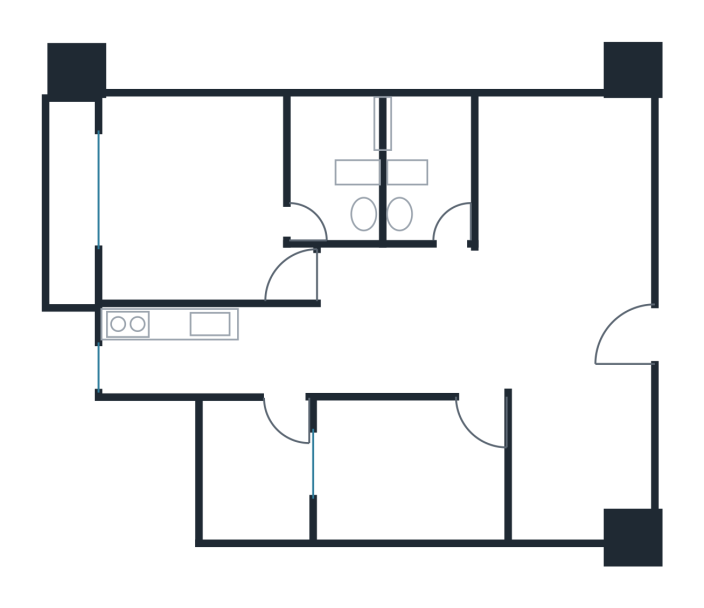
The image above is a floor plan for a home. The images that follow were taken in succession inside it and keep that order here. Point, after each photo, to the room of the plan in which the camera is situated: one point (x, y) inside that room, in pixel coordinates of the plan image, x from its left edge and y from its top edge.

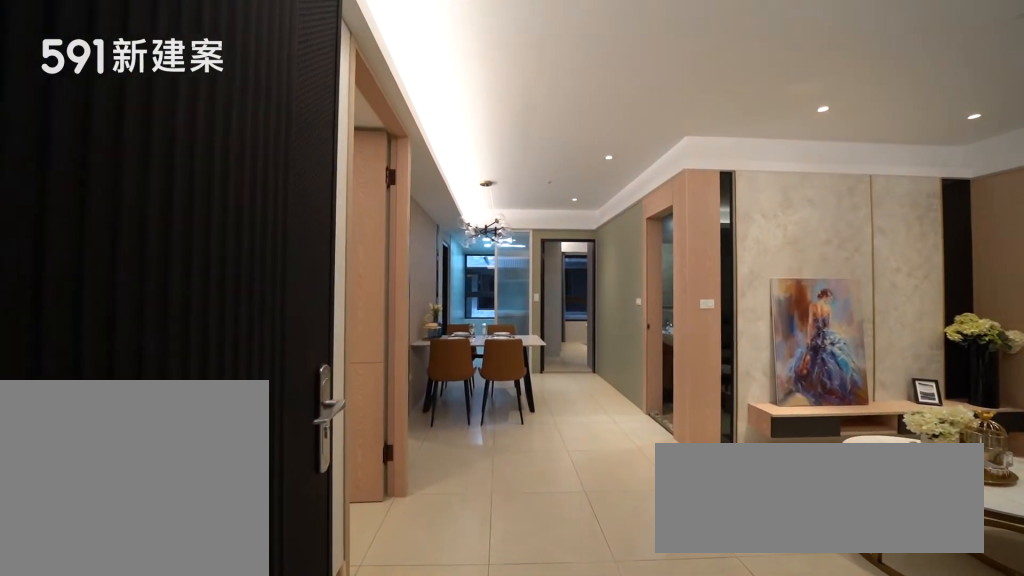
(578, 345)
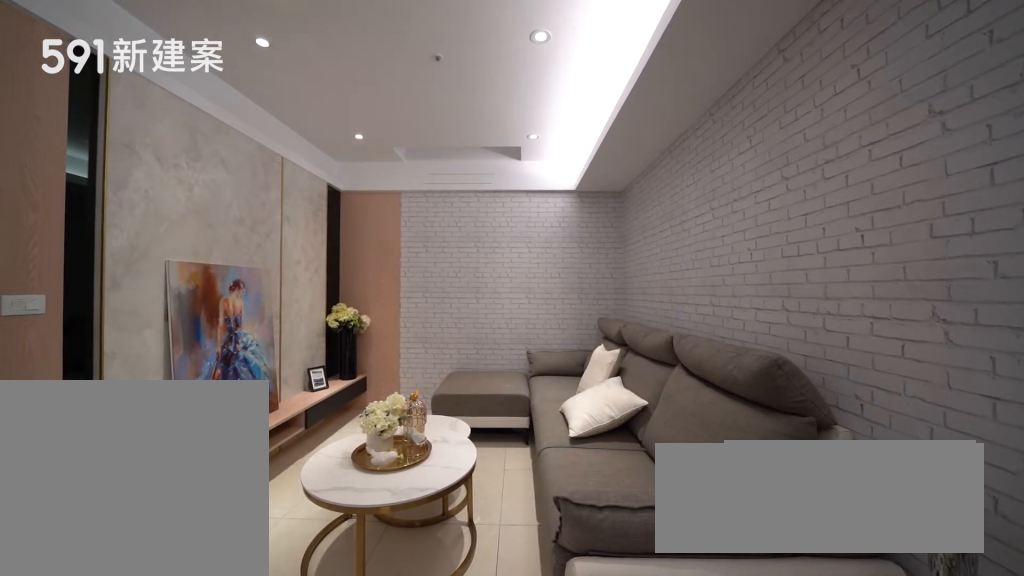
(568, 198)
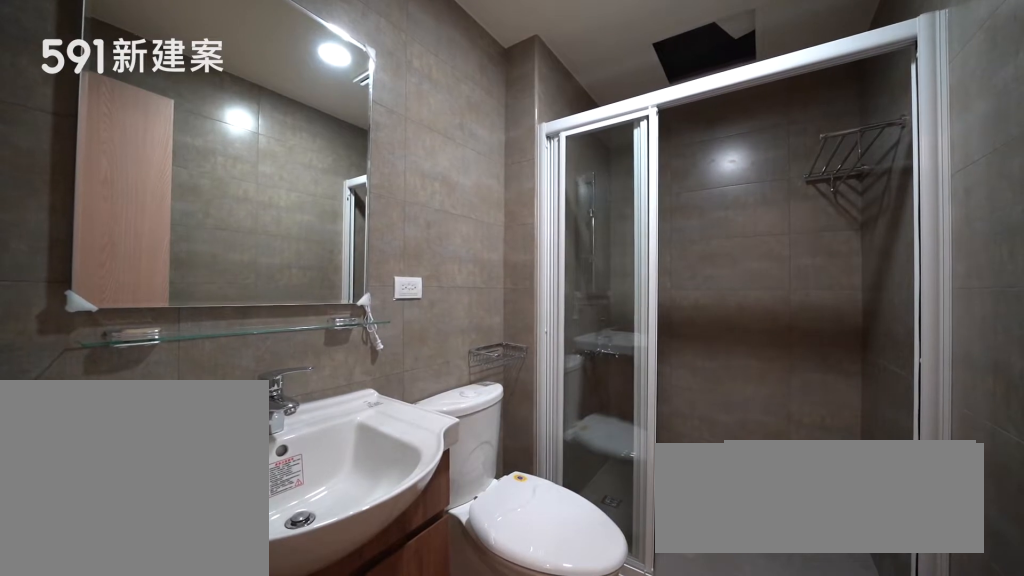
(424, 164)
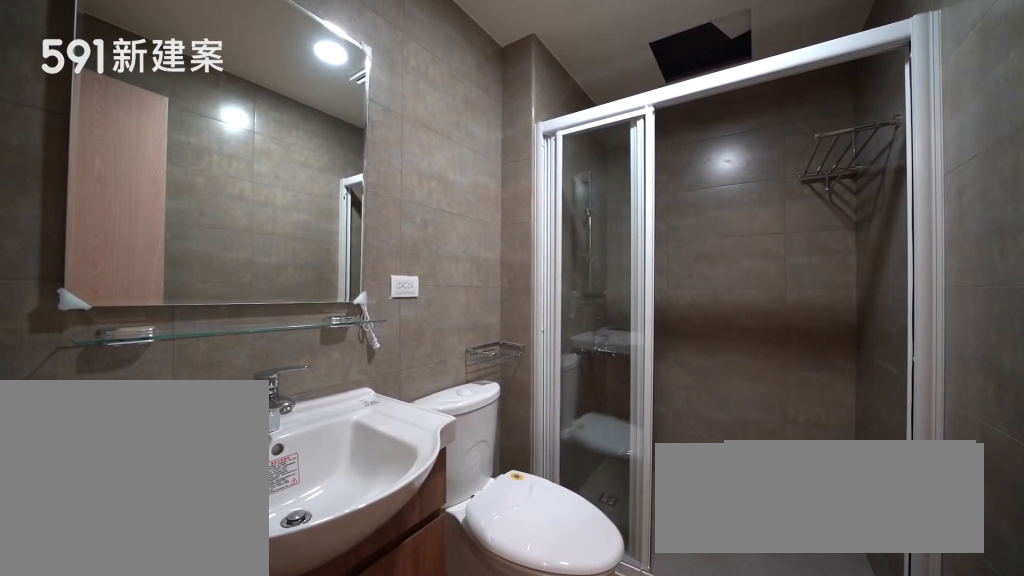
(424, 164)
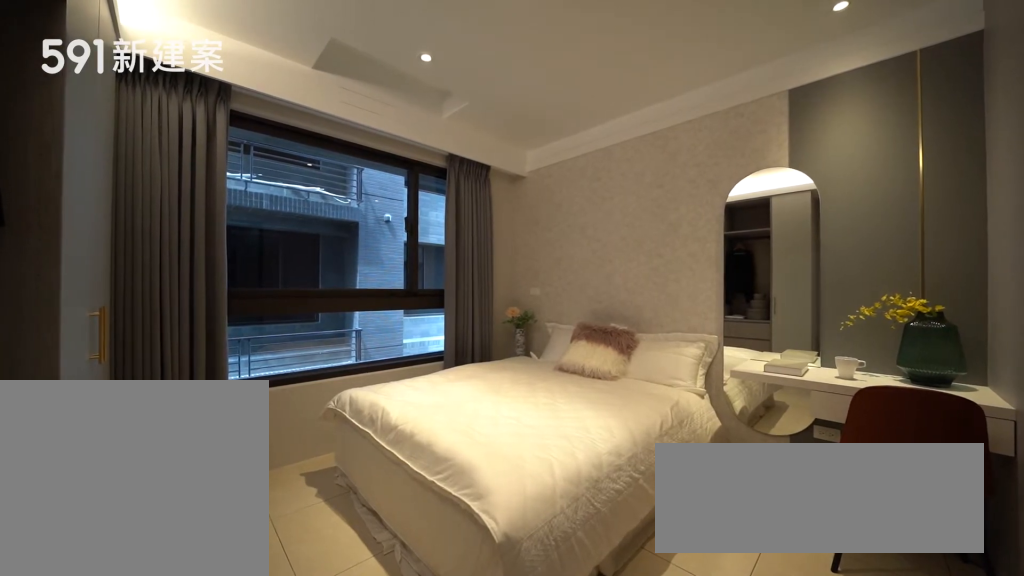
(197, 203)
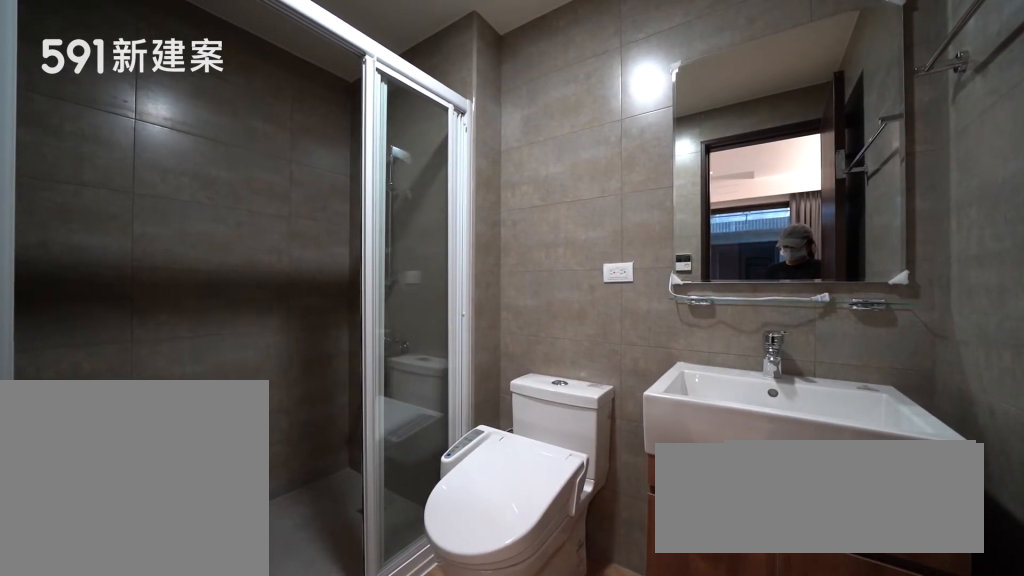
(336, 163)
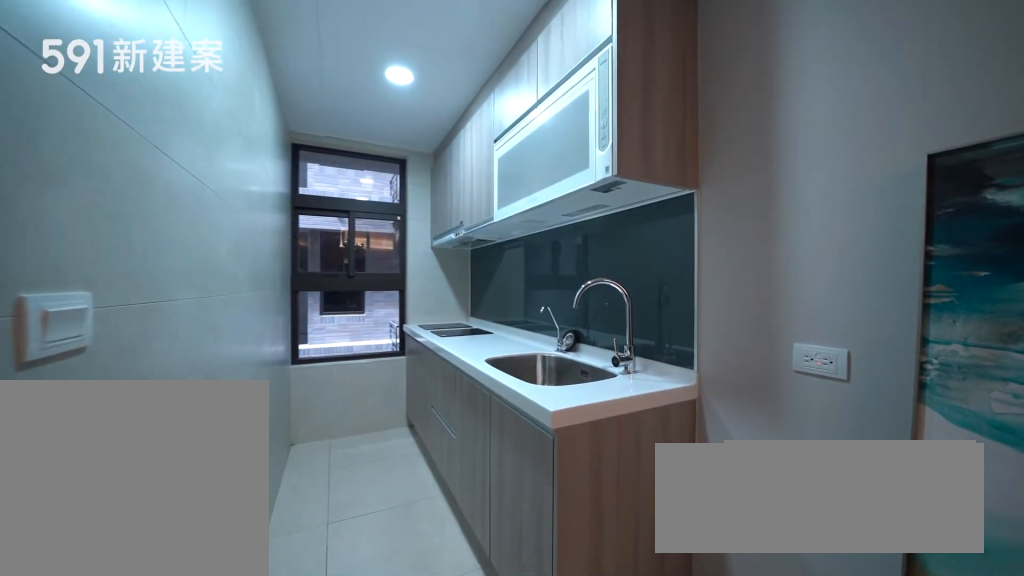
(200, 350)
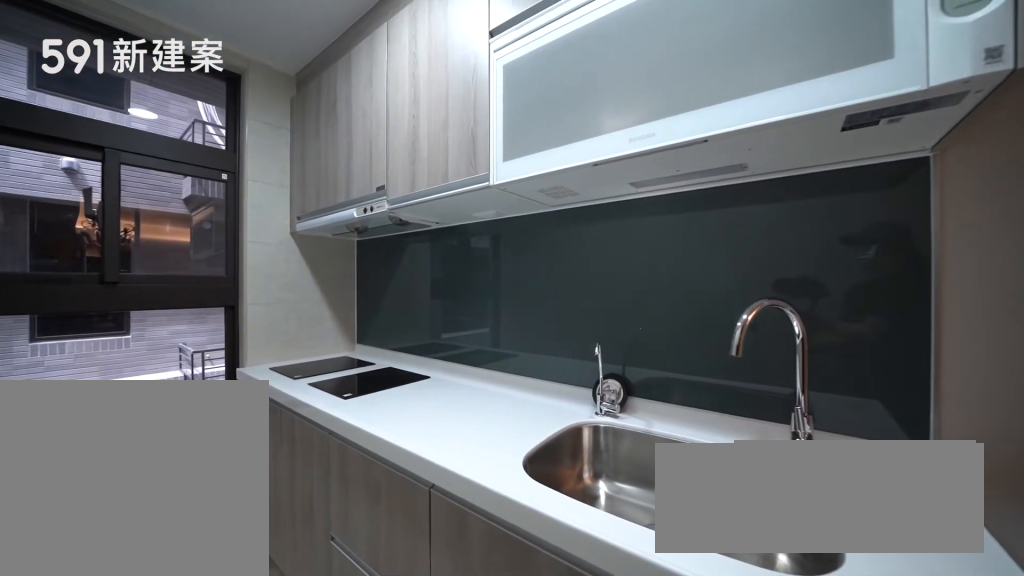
(200, 350)
